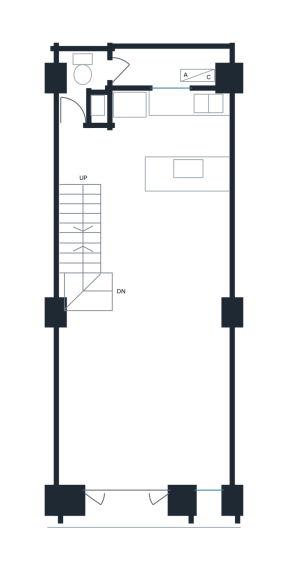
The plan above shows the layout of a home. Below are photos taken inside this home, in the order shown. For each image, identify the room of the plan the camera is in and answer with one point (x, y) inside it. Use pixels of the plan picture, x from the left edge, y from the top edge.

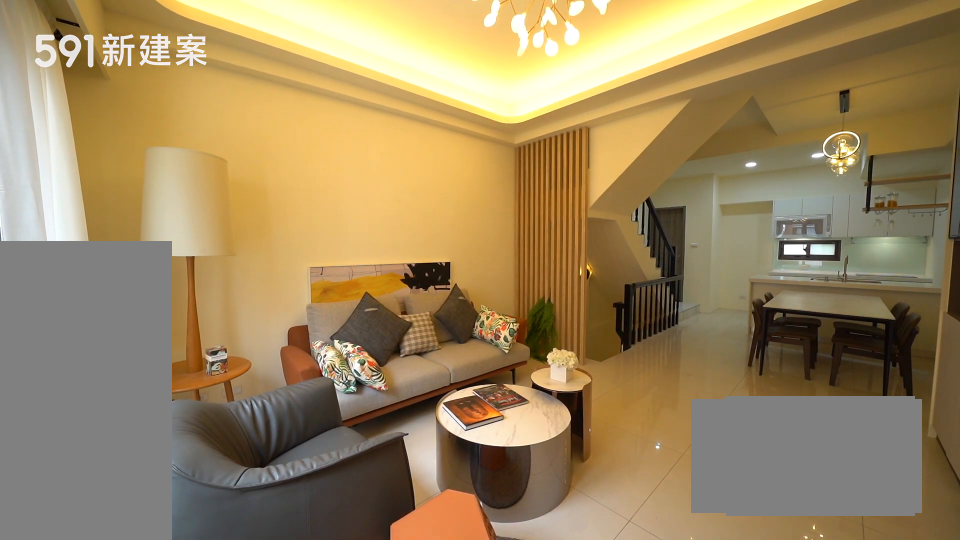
(145, 401)
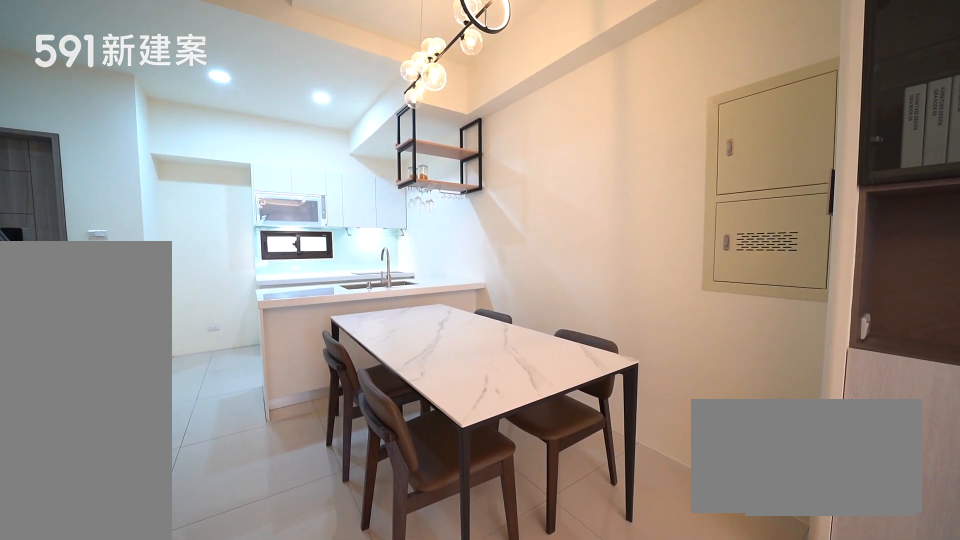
(181, 255)
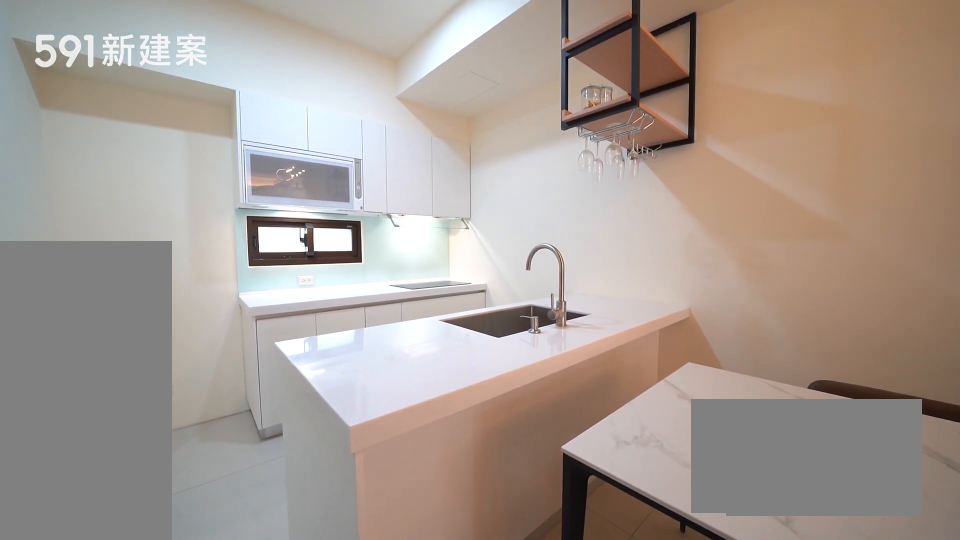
(172, 146)
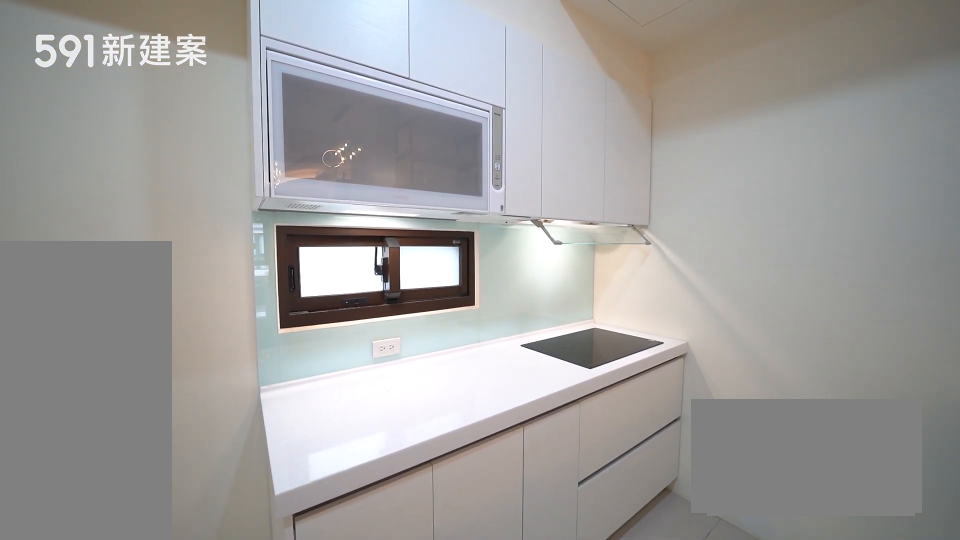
(172, 146)
